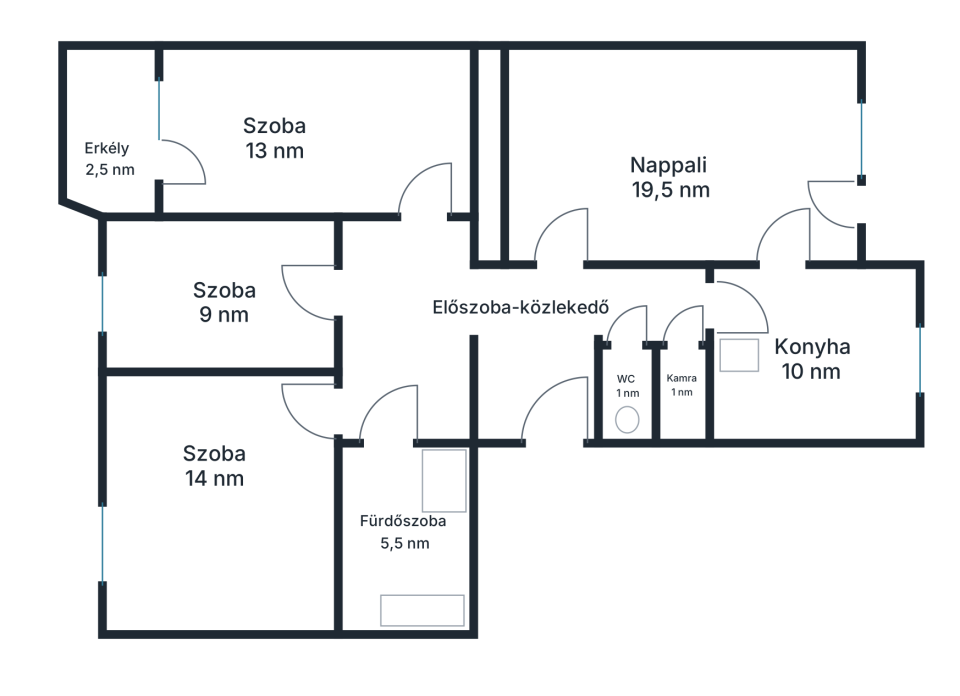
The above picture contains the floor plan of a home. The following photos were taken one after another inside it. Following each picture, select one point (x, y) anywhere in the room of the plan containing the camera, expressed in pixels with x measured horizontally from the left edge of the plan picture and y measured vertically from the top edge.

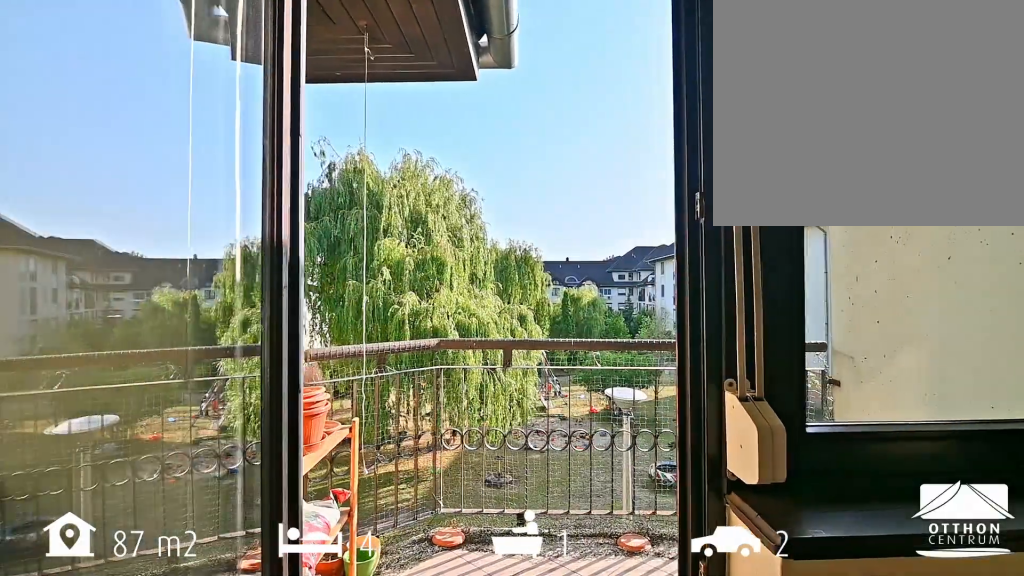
(109, 143)
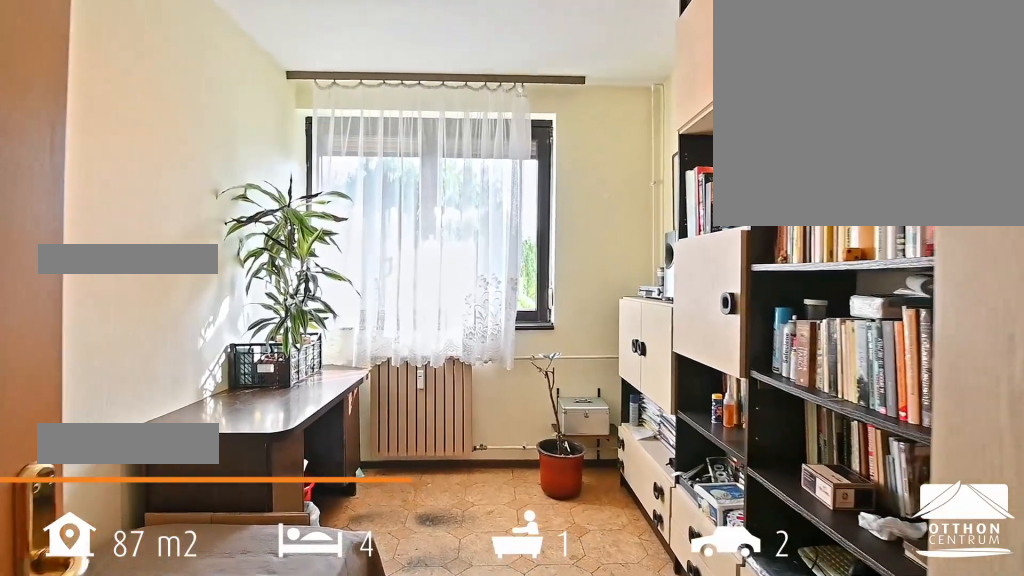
(225, 300)
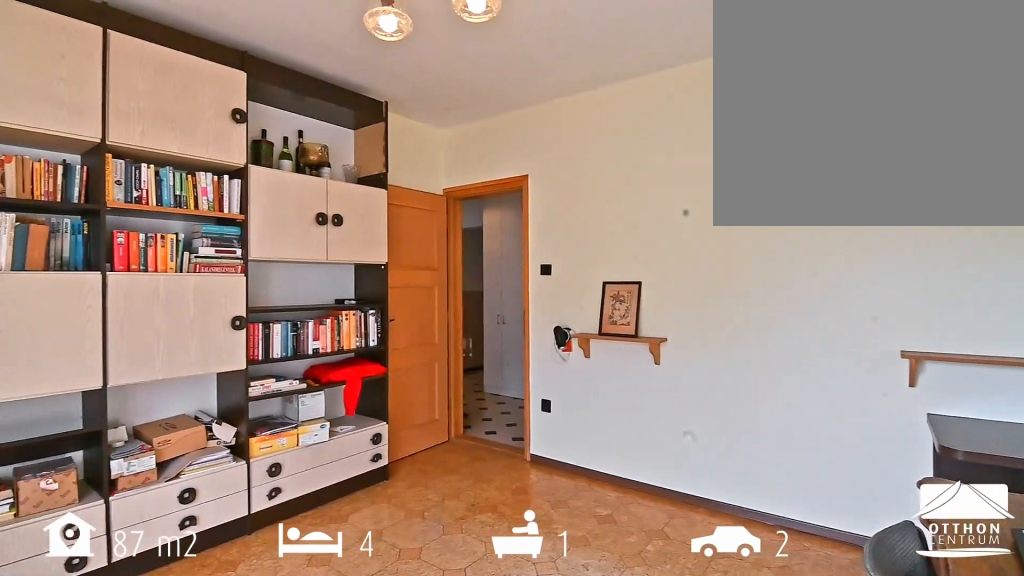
(216, 468)
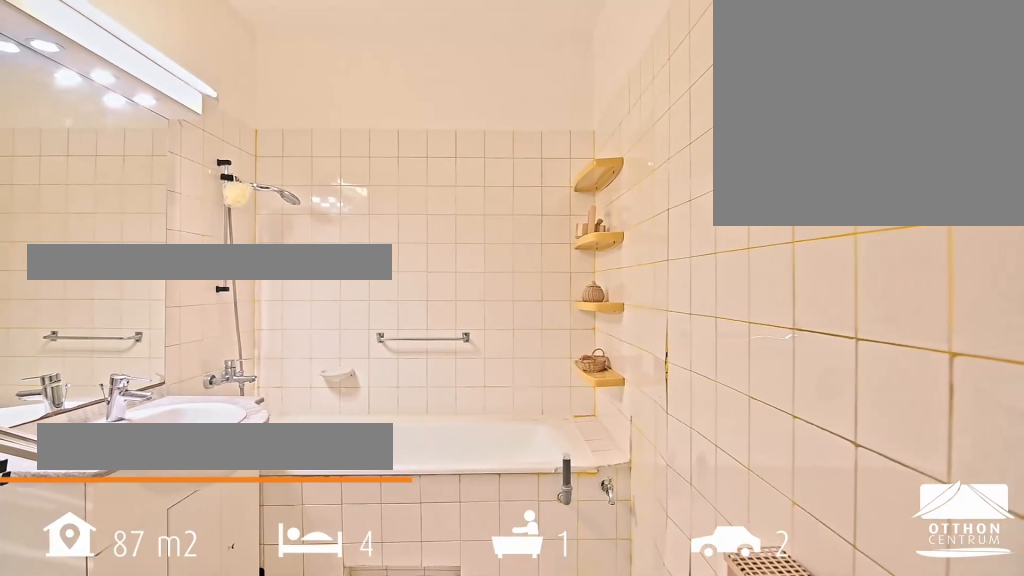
(402, 541)
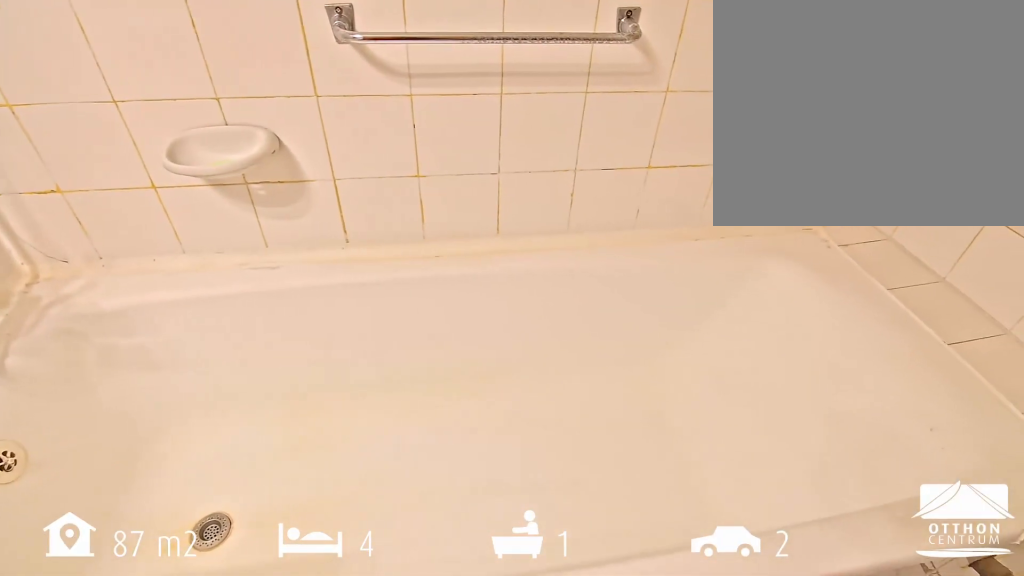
(402, 541)
